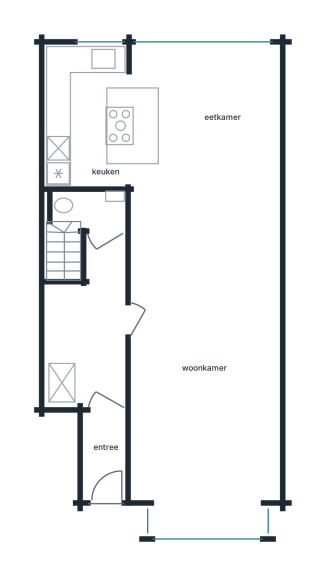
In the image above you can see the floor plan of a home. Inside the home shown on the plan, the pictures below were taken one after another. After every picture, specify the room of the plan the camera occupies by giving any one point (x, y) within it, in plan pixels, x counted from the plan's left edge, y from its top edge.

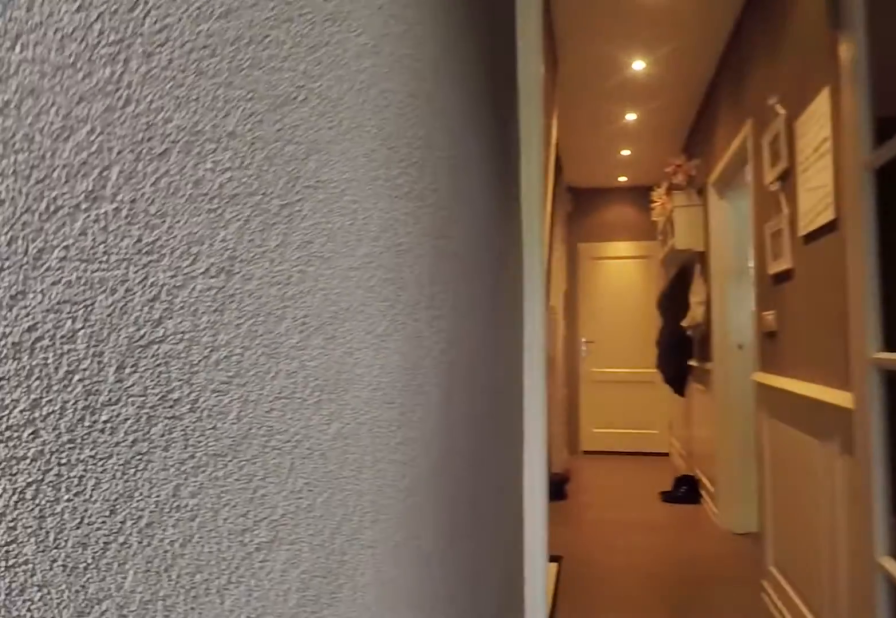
(93, 359)
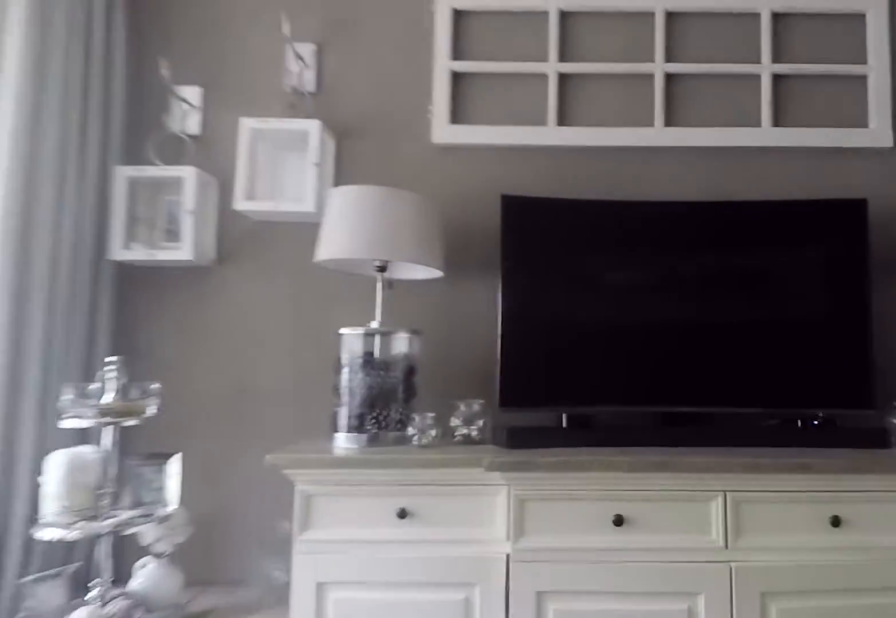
(203, 277)
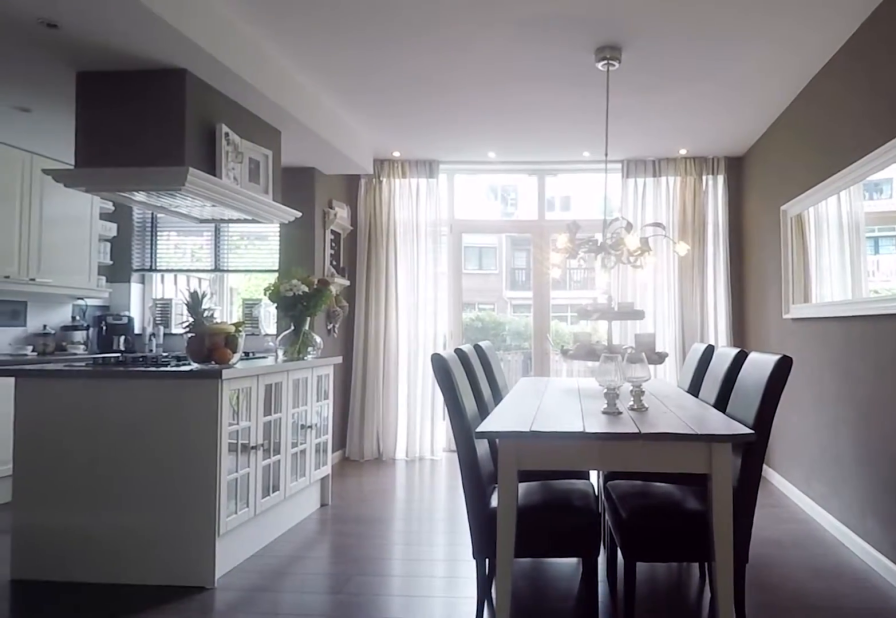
(203, 277)
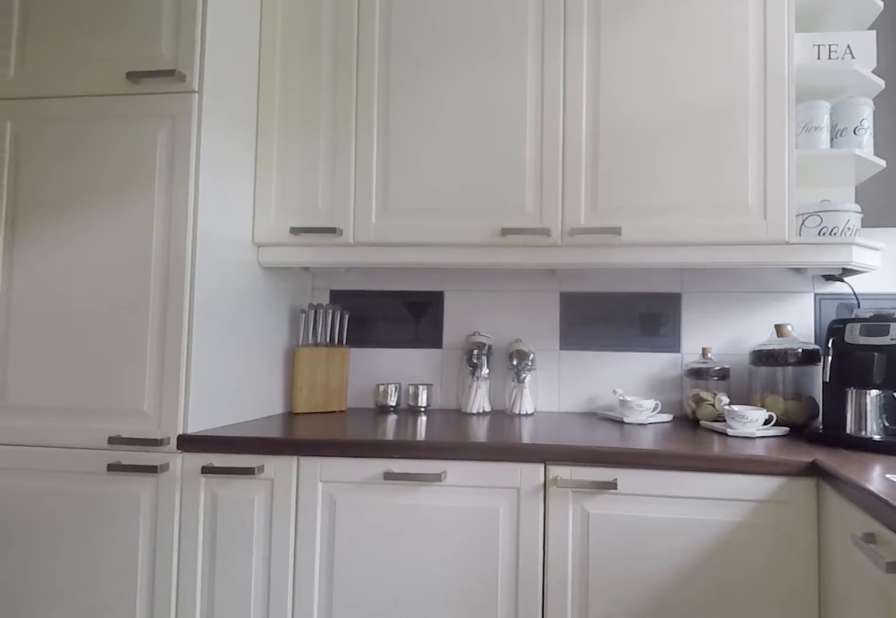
(141, 98)
